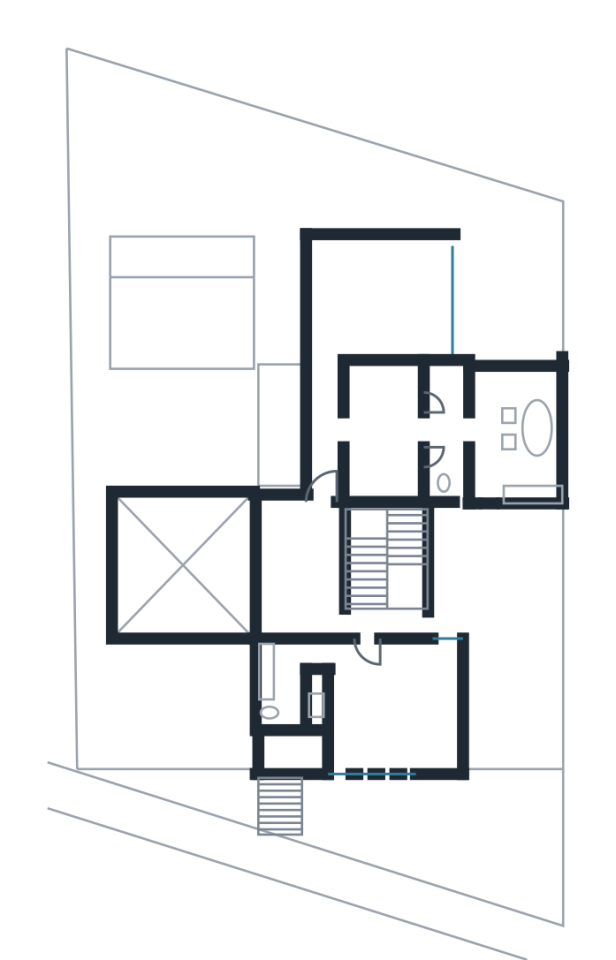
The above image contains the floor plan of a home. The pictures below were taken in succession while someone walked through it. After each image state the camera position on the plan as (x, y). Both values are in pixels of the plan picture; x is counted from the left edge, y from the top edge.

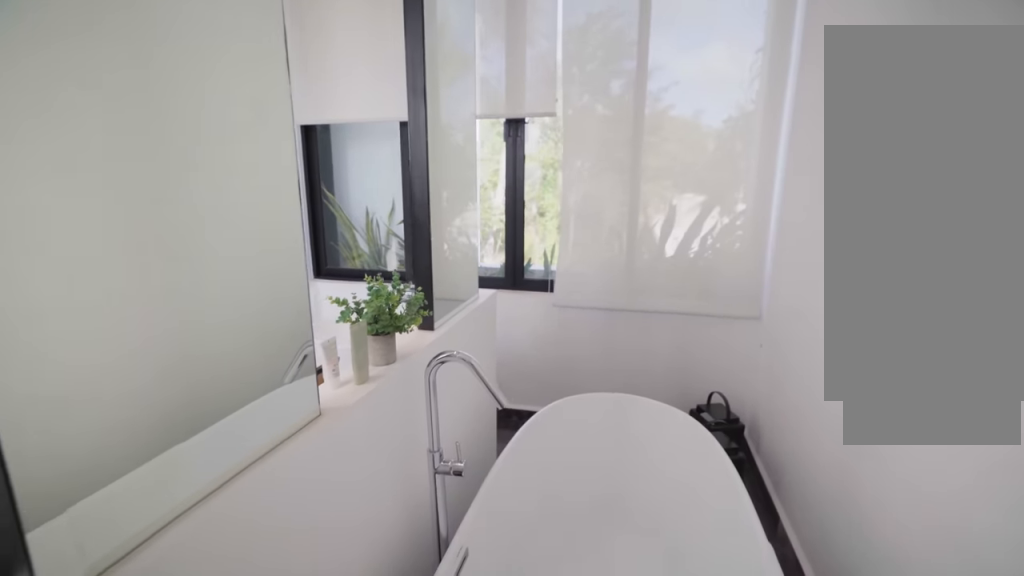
(538, 459)
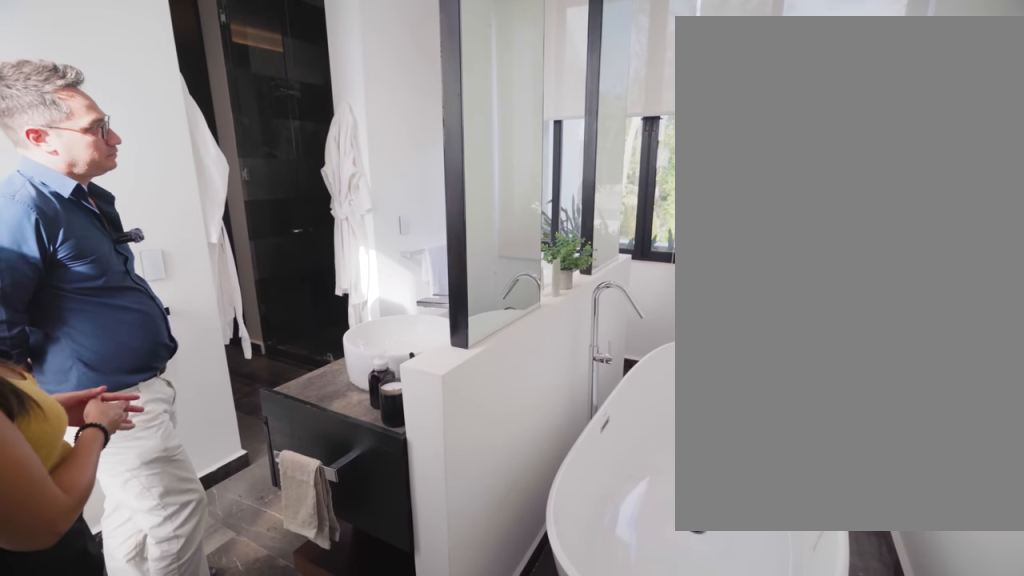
(532, 461)
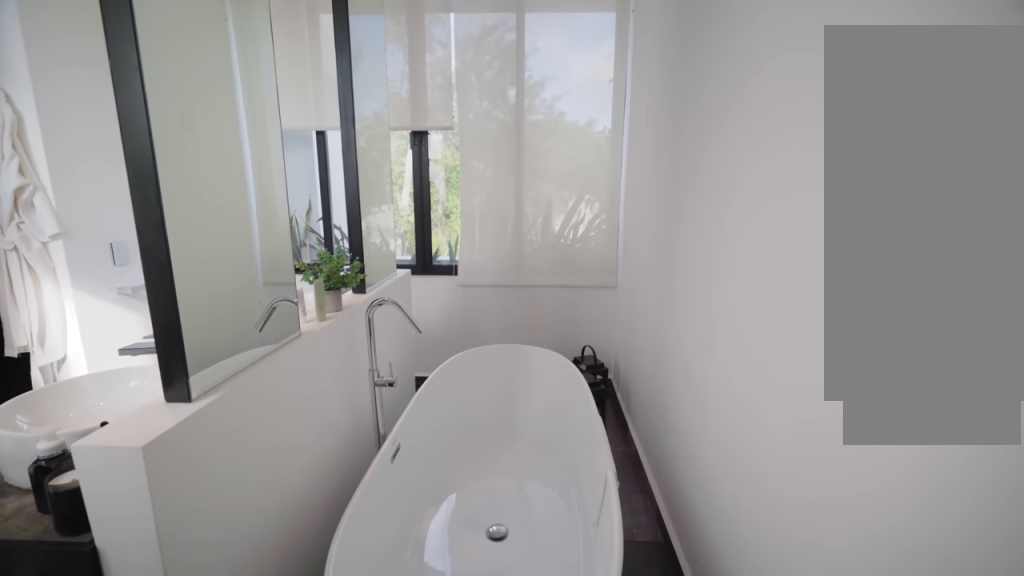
(535, 480)
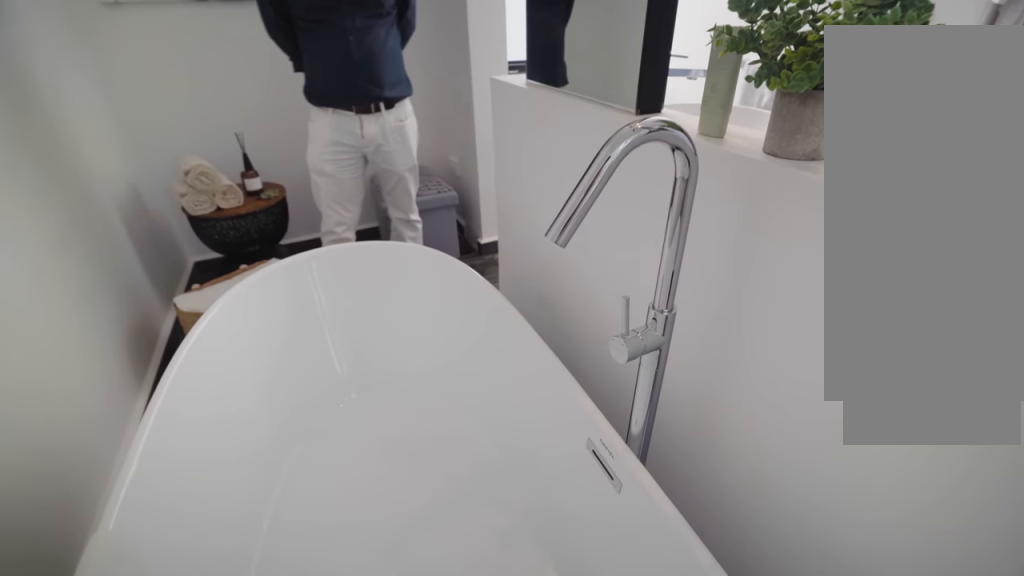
(531, 400)
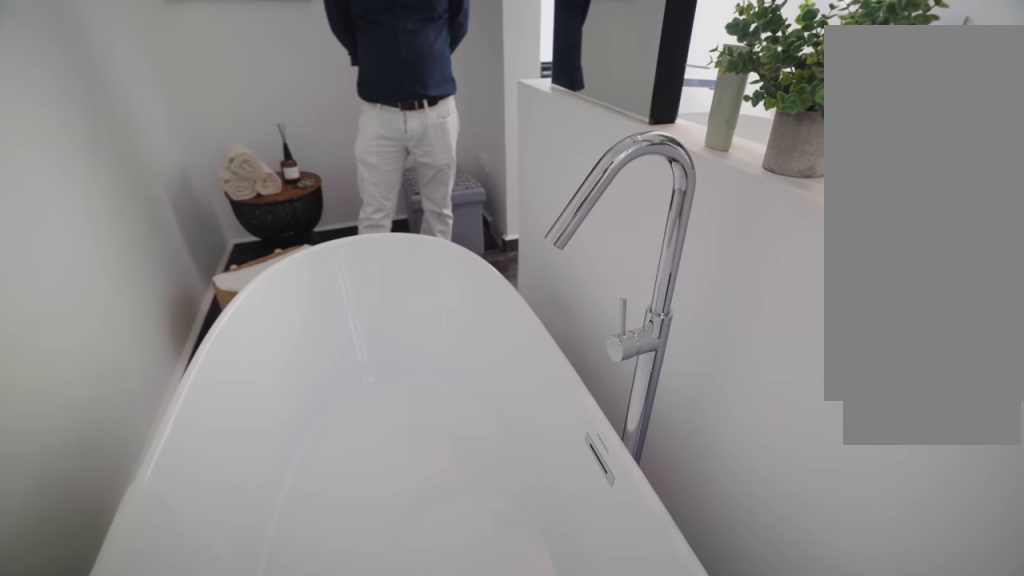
(532, 401)
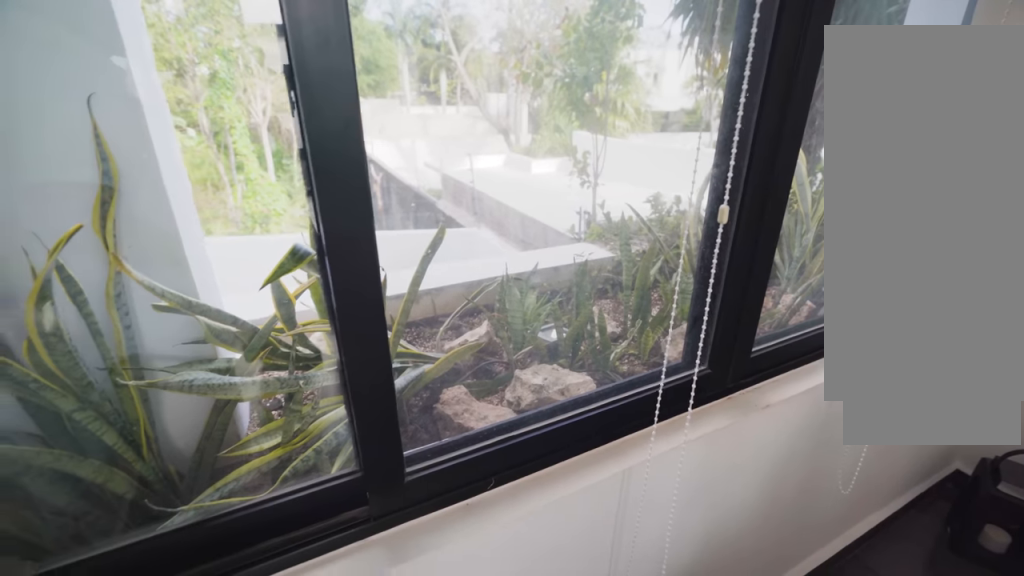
(488, 392)
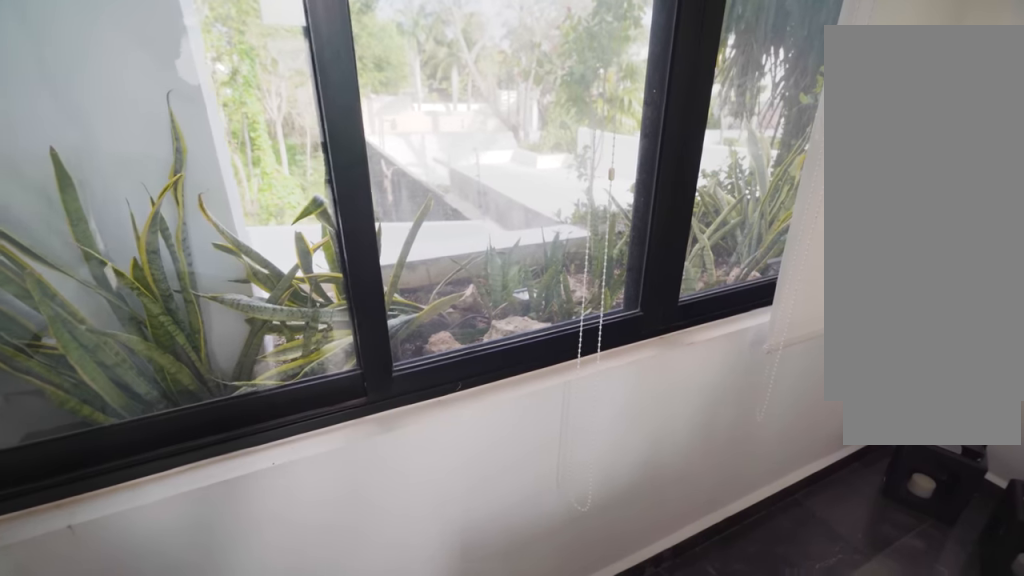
(487, 391)
